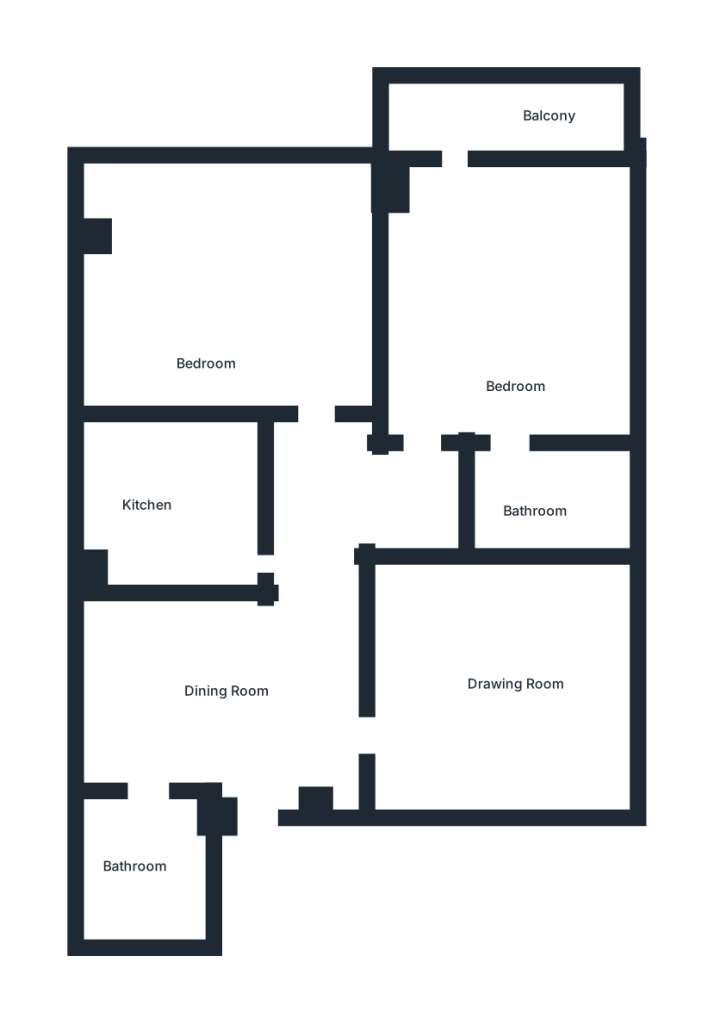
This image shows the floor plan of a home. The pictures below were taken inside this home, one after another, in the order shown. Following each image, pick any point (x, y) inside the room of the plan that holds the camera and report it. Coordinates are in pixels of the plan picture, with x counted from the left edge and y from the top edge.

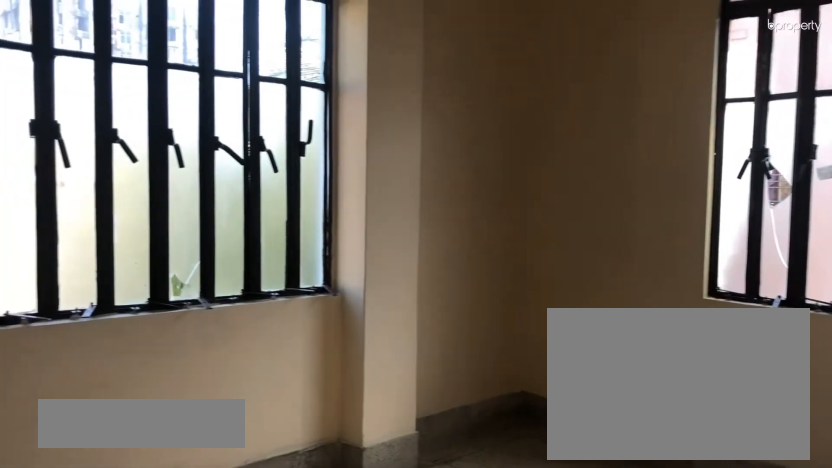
(203, 305)
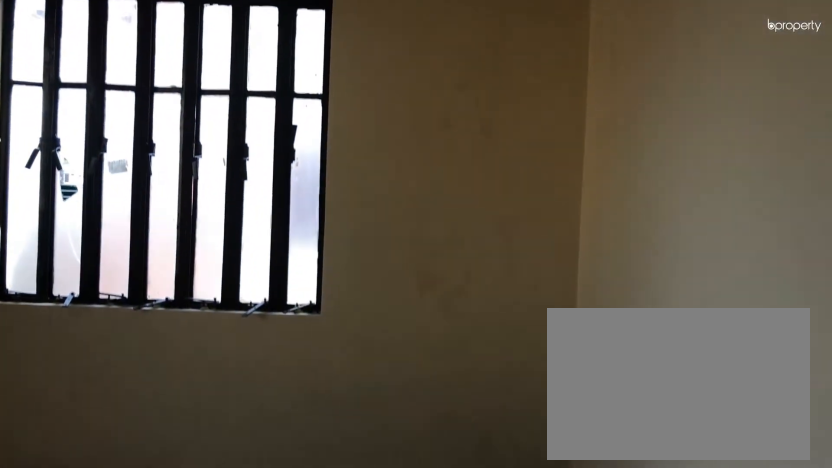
(203, 305)
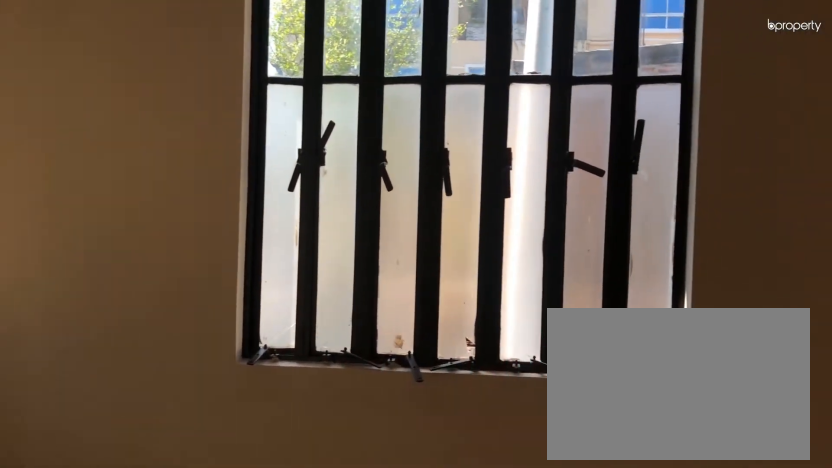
(508, 298)
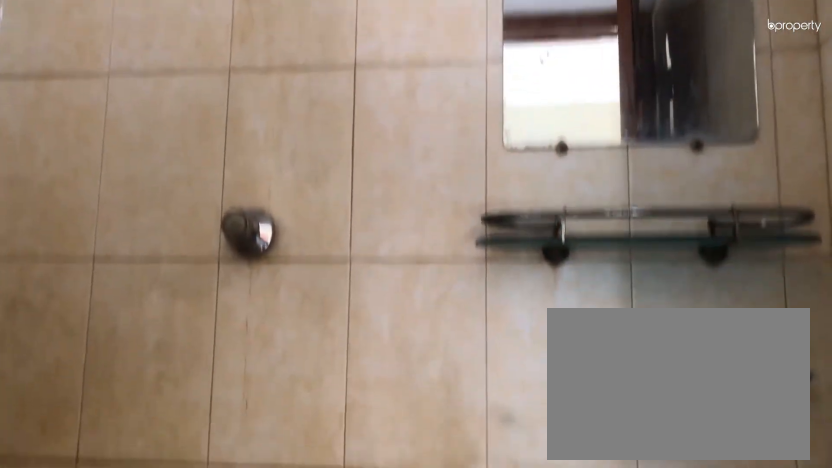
(555, 503)
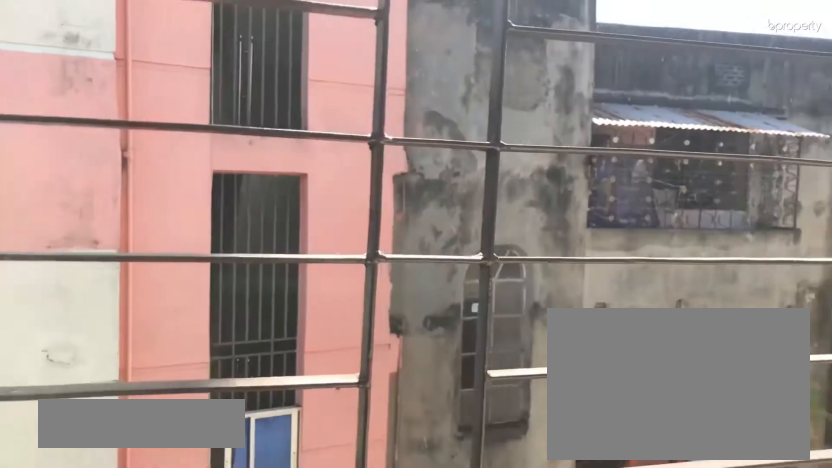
(495, 118)
